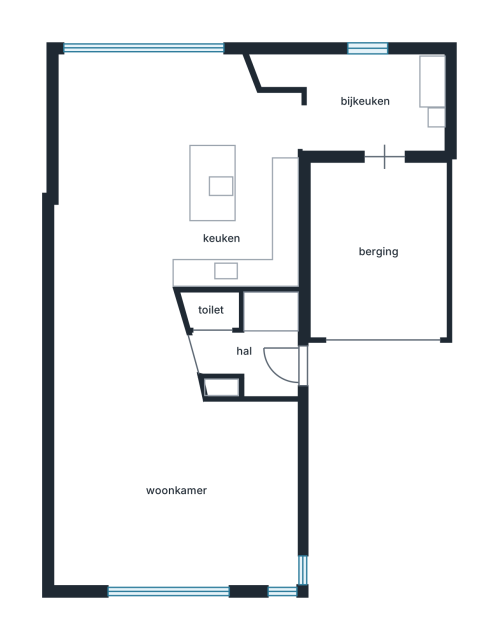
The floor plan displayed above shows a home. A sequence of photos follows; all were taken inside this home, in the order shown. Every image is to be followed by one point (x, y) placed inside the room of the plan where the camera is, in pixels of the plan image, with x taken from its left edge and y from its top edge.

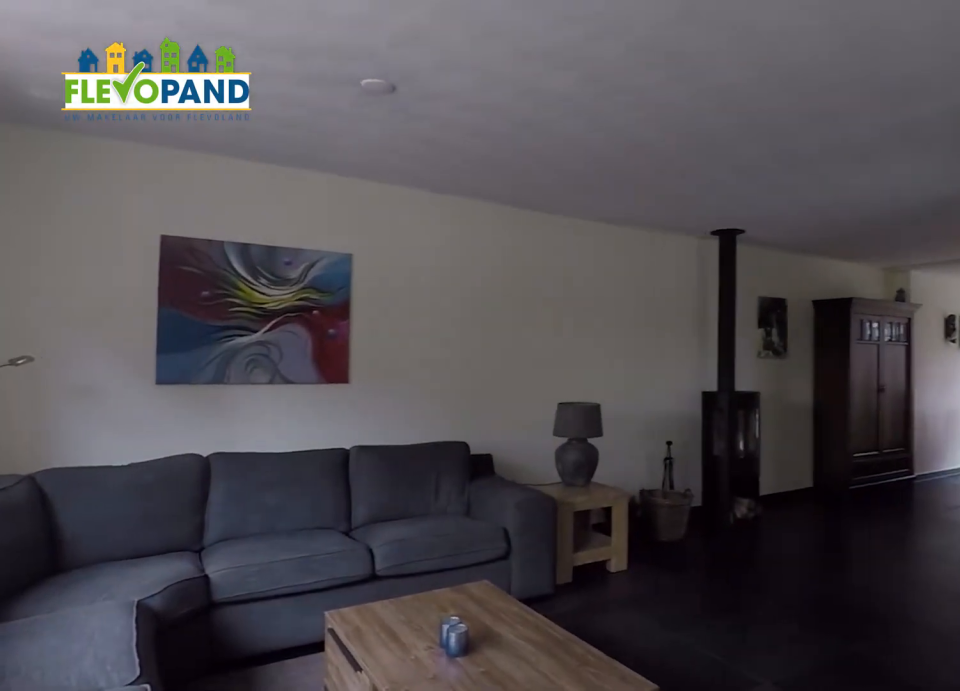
(134, 423)
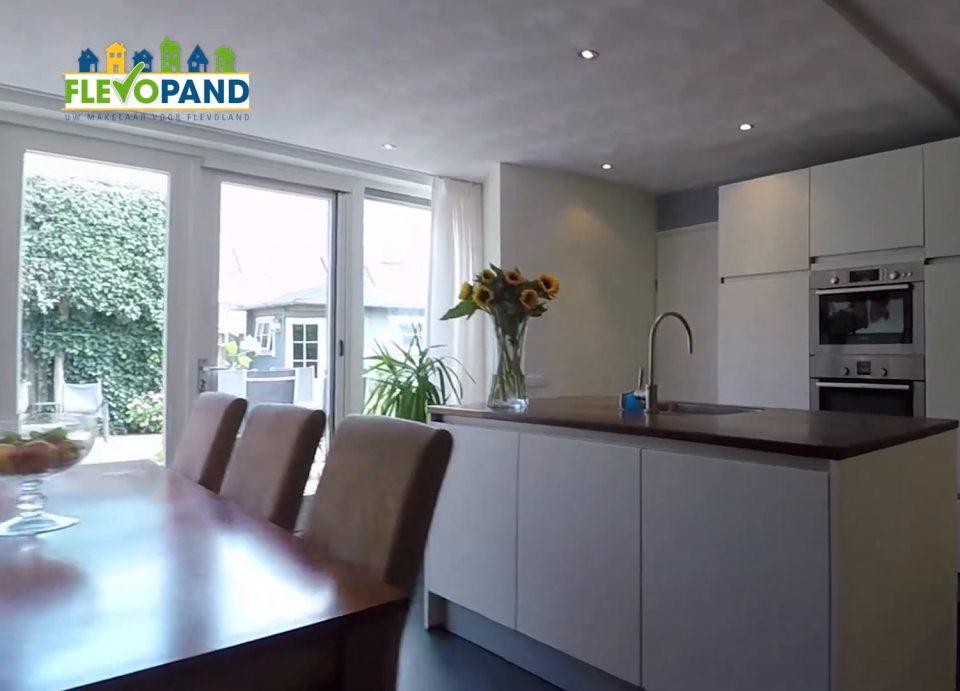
(174, 171)
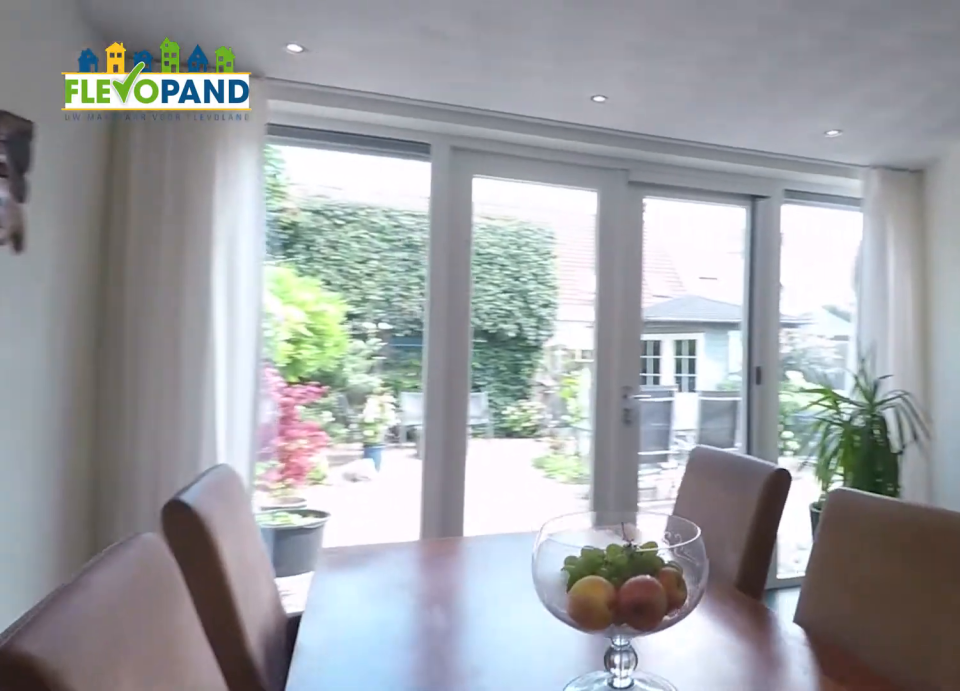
(174, 171)
